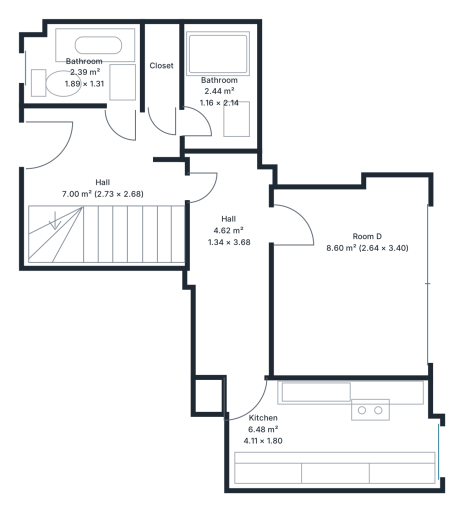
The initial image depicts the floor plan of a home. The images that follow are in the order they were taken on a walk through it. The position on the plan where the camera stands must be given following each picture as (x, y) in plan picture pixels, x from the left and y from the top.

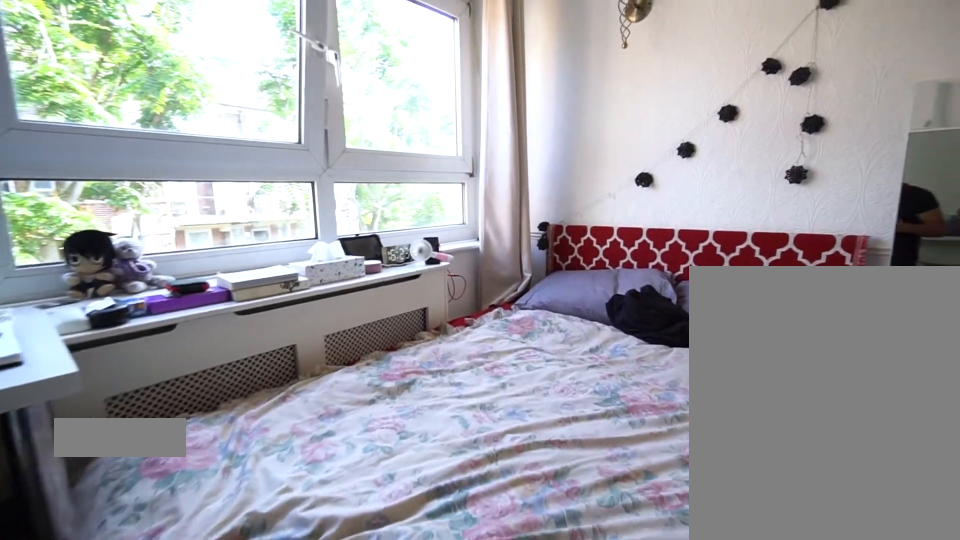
(363, 245)
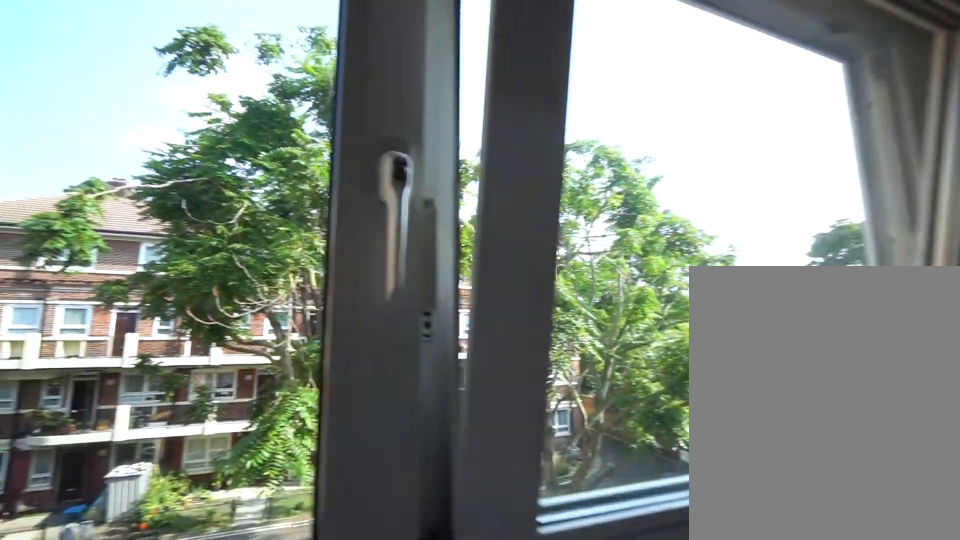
(411, 244)
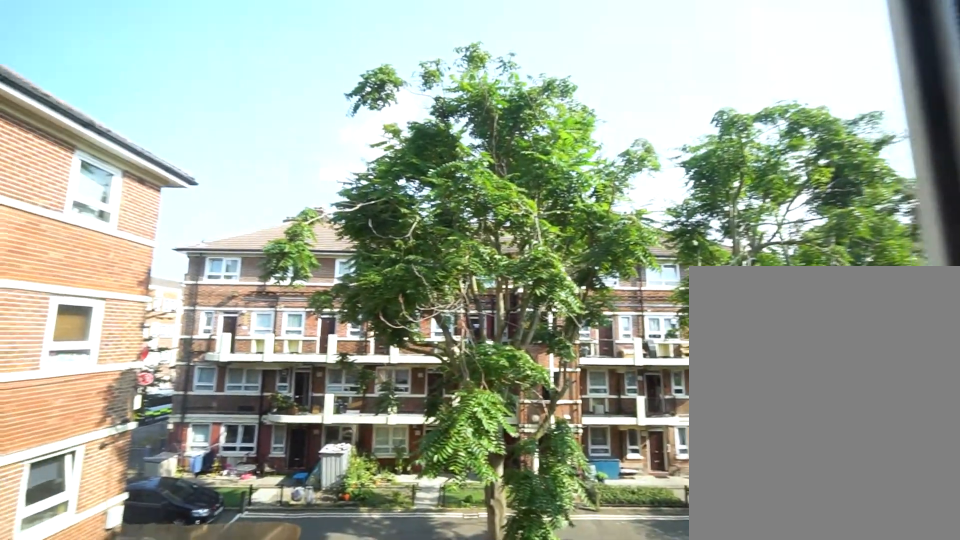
(415, 244)
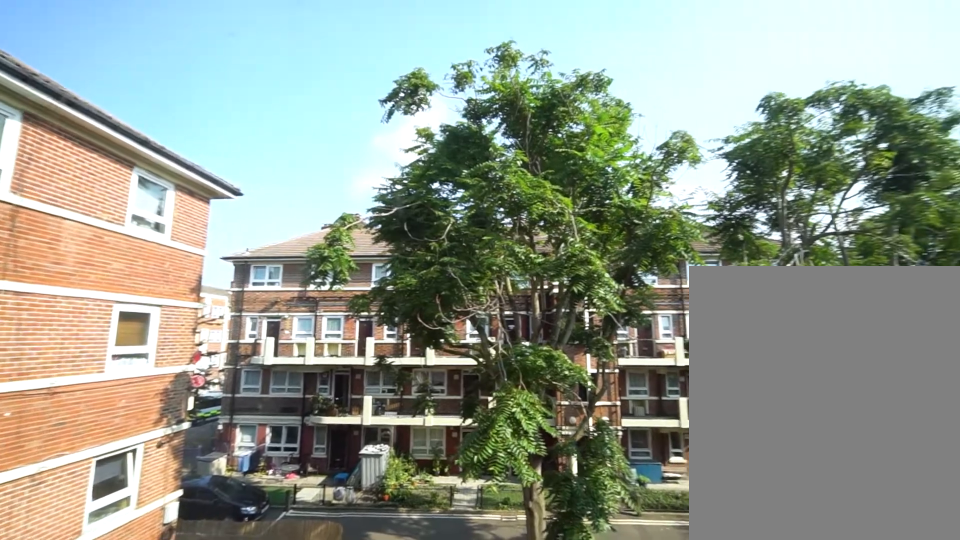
(415, 244)
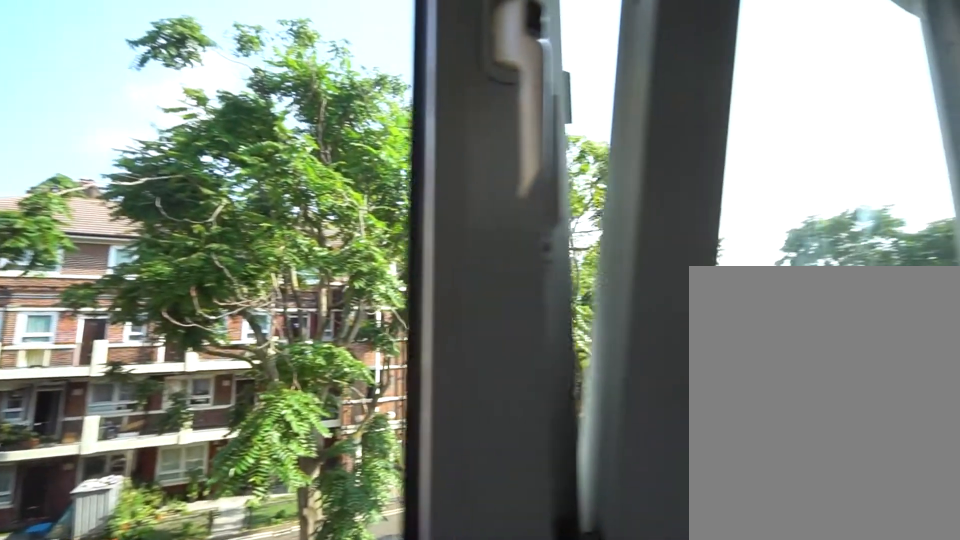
(415, 244)
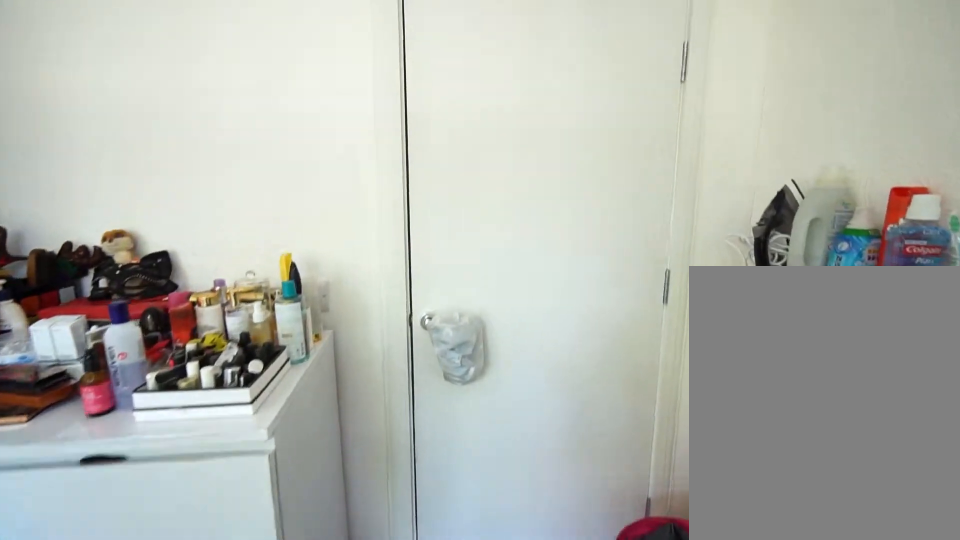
(329, 239)
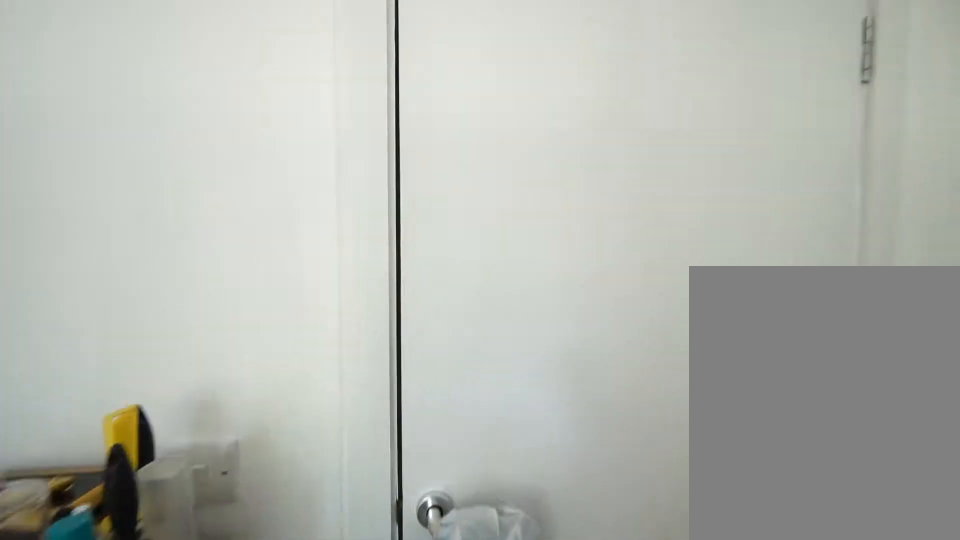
(313, 233)
